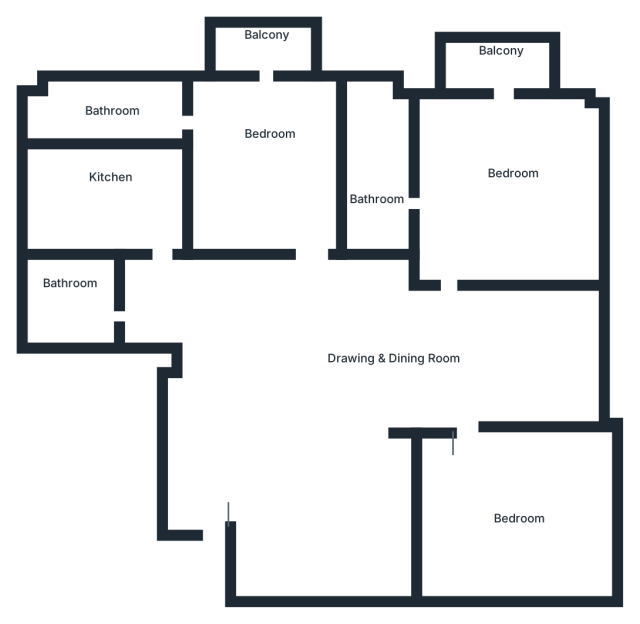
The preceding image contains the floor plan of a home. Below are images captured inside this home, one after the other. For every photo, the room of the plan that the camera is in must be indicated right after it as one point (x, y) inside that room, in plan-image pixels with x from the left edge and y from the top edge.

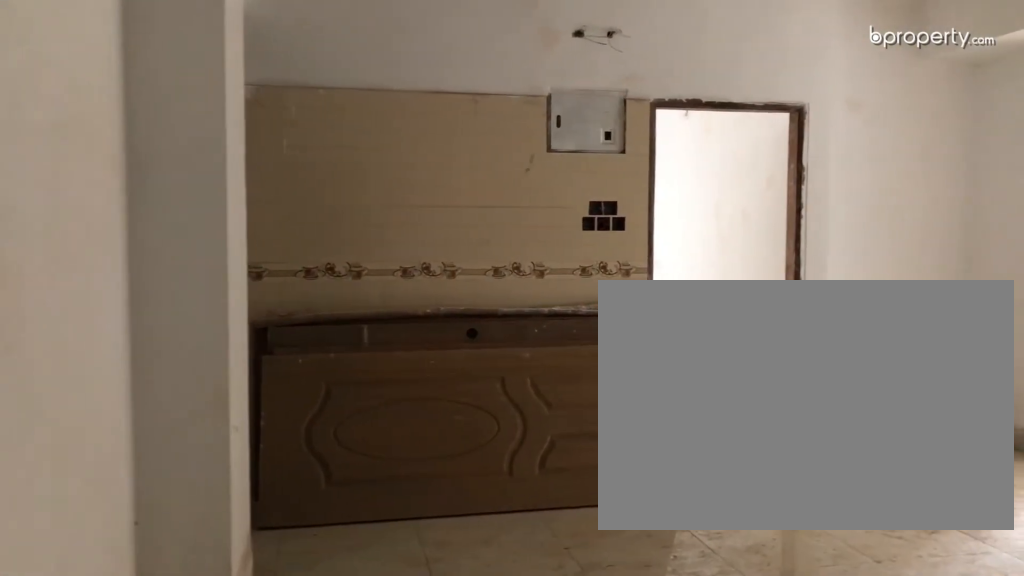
(299, 429)
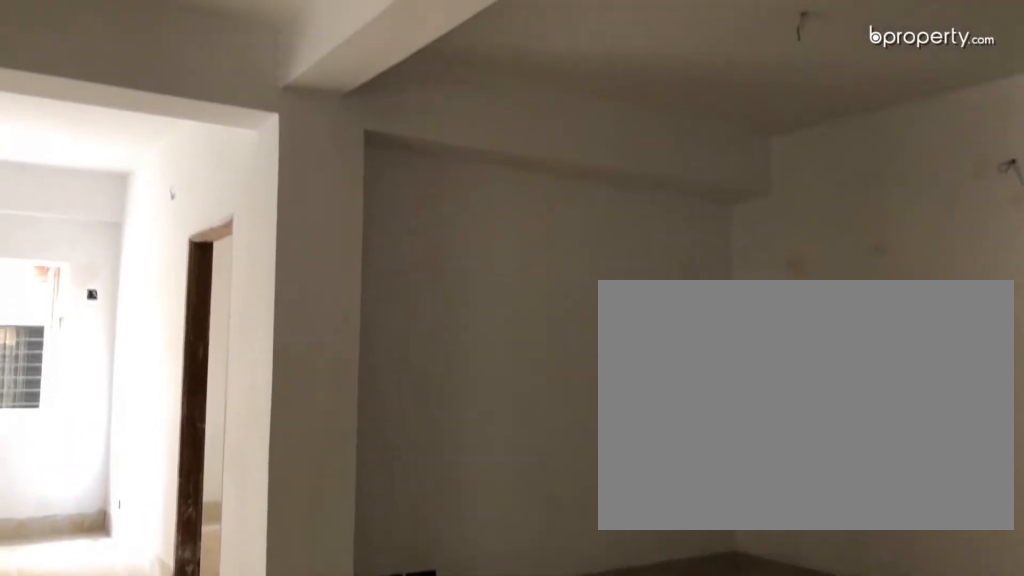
(296, 404)
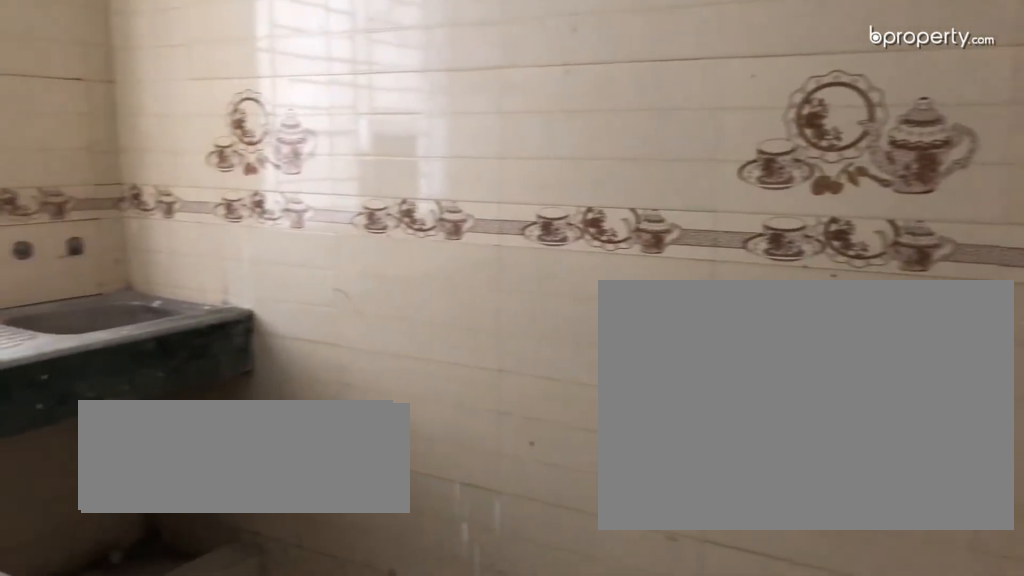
(116, 202)
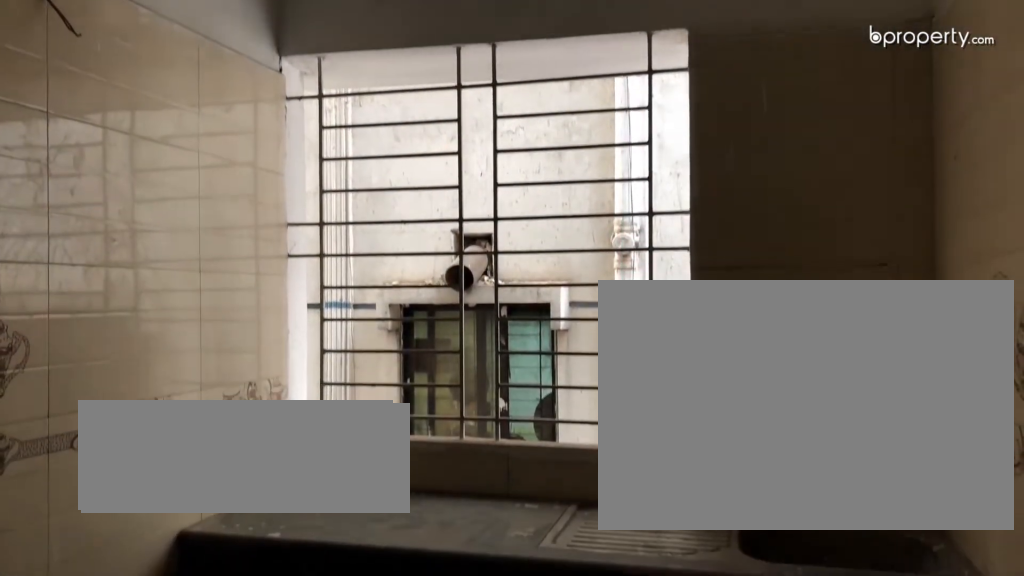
(120, 202)
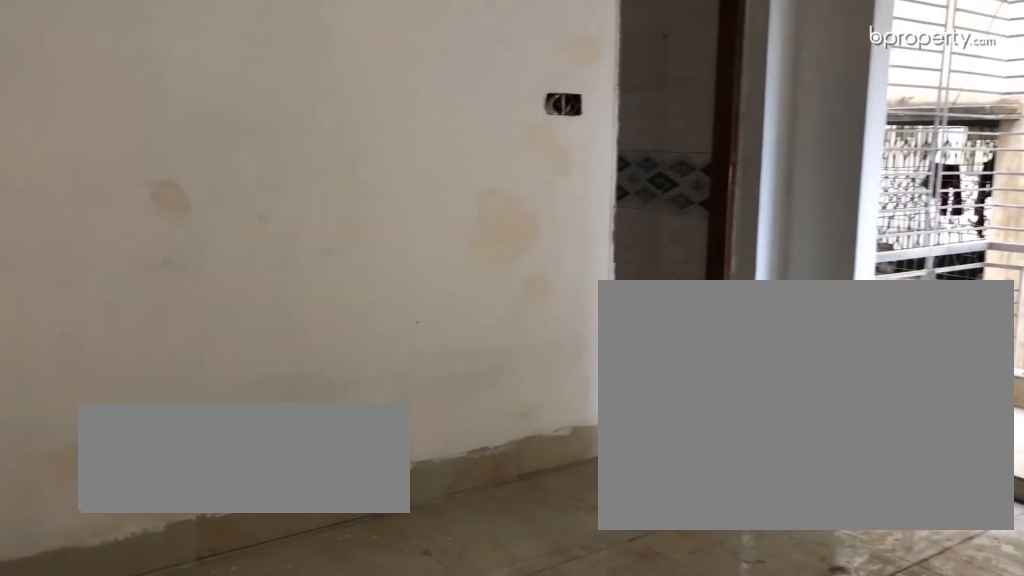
(273, 171)
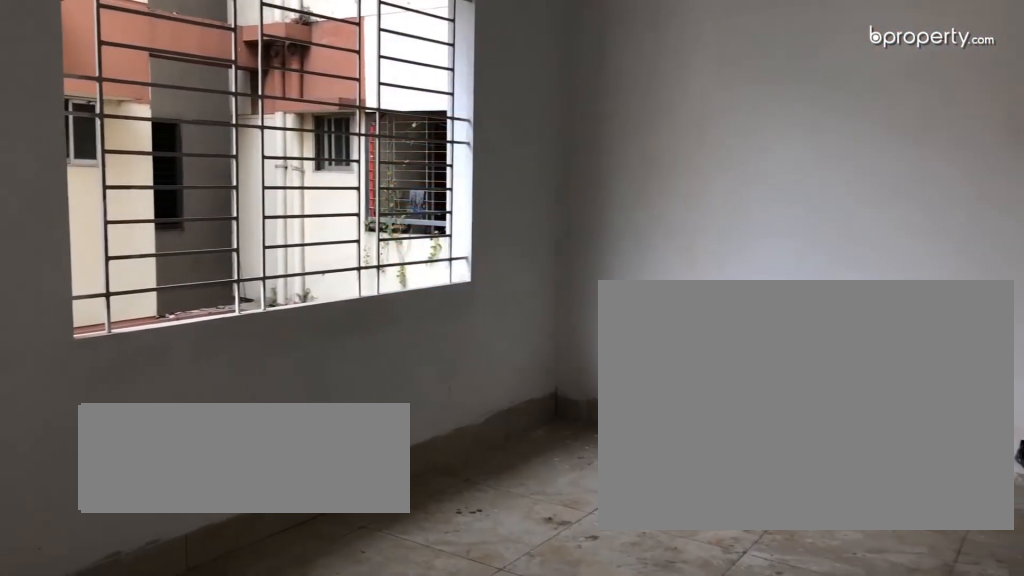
(505, 200)
